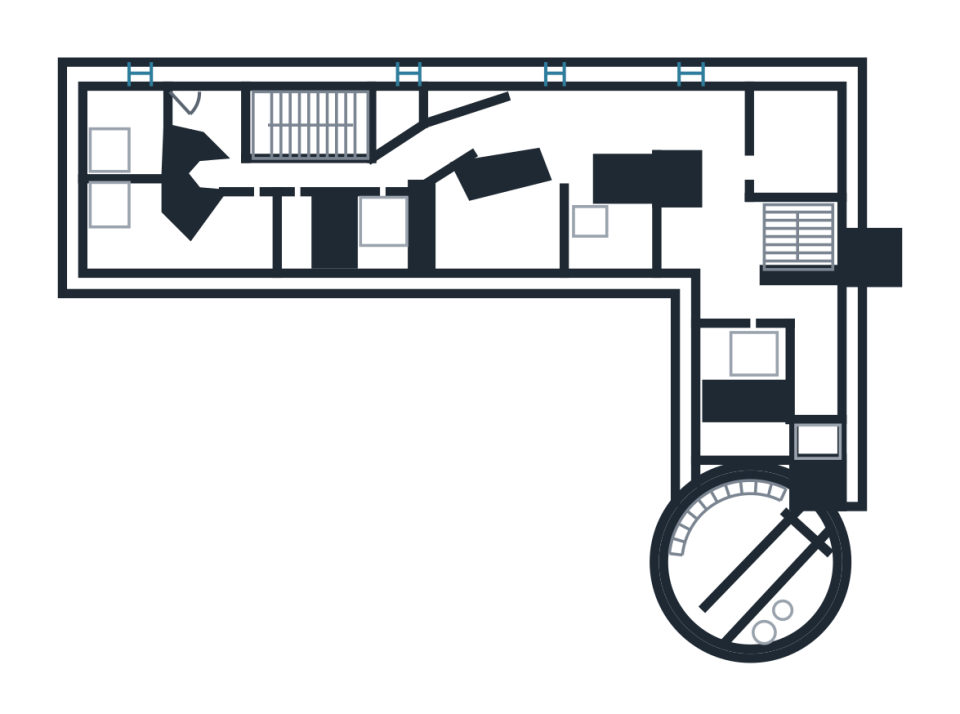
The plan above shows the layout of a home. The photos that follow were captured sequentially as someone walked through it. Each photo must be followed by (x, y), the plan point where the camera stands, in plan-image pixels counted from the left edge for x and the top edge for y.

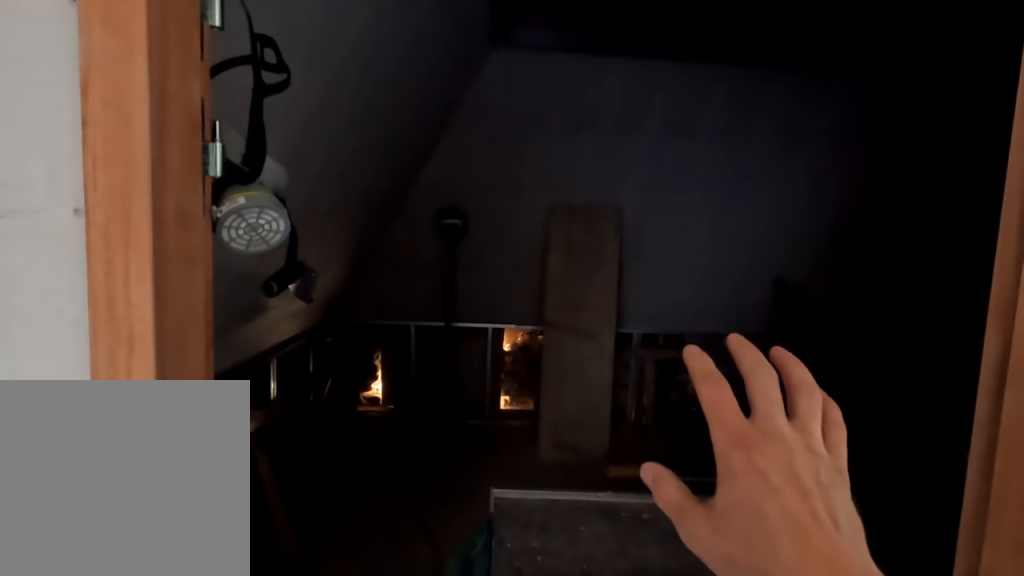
(736, 126)
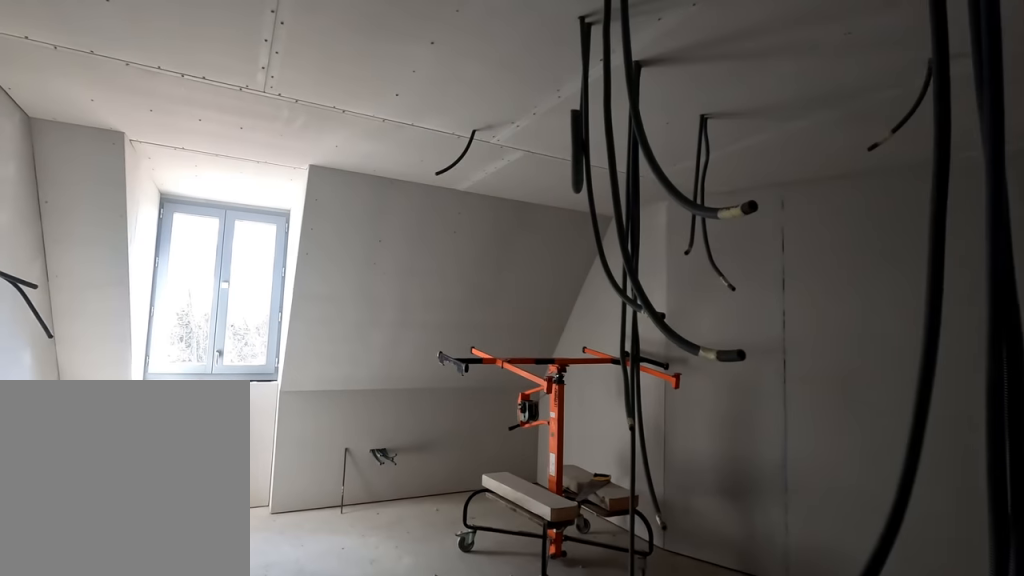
(630, 149)
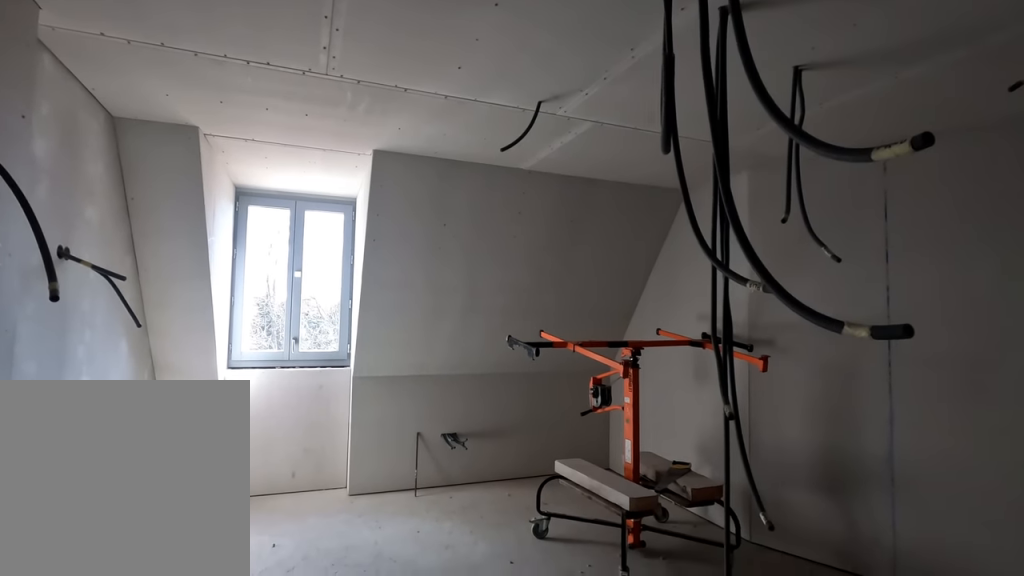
(630, 149)
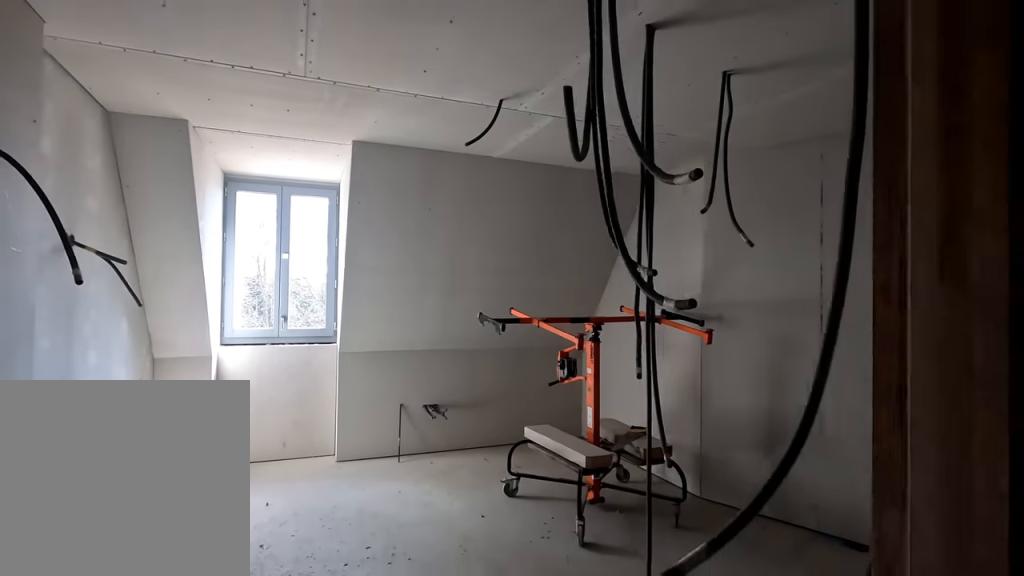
(629, 149)
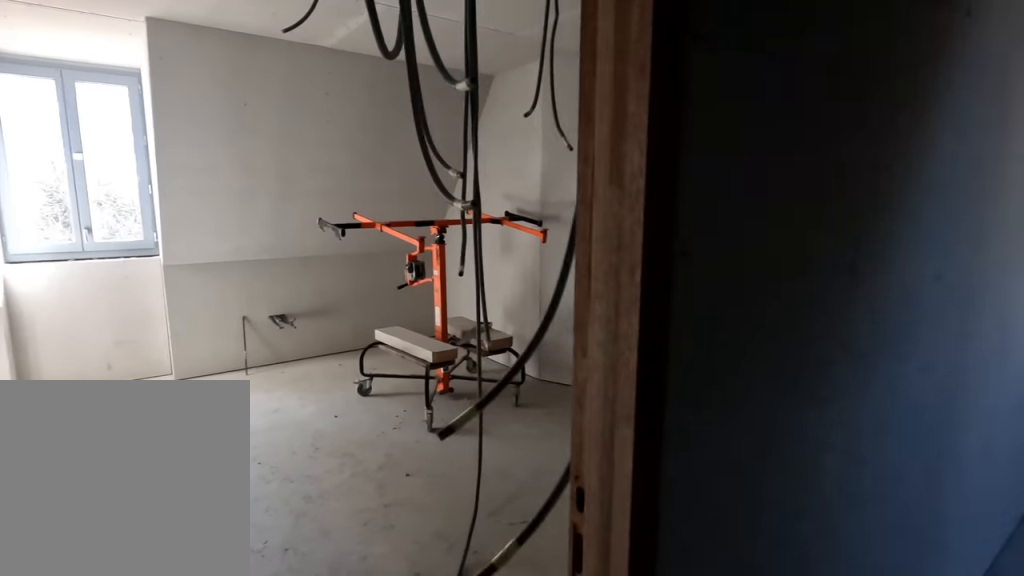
(627, 141)
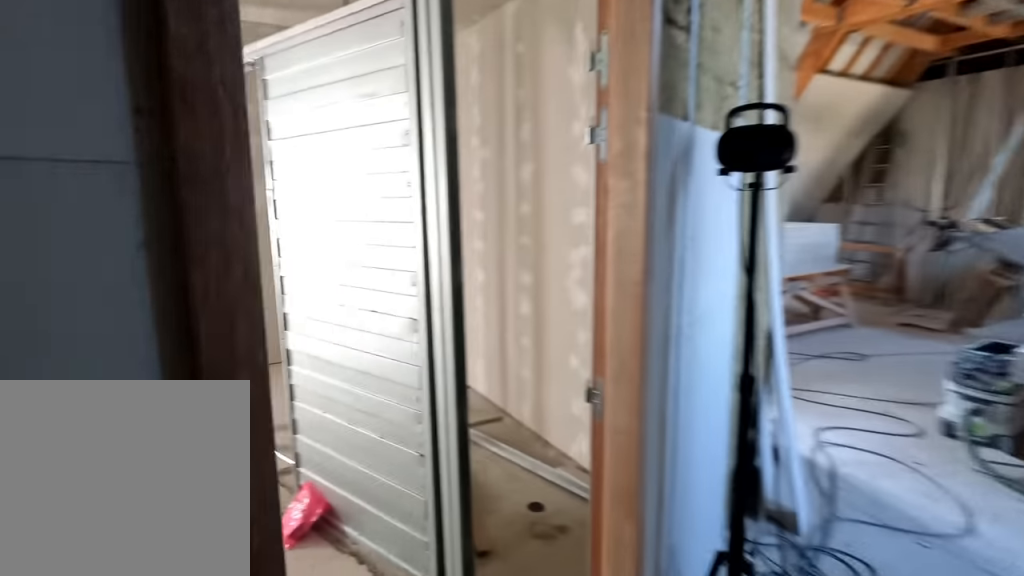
(462, 149)
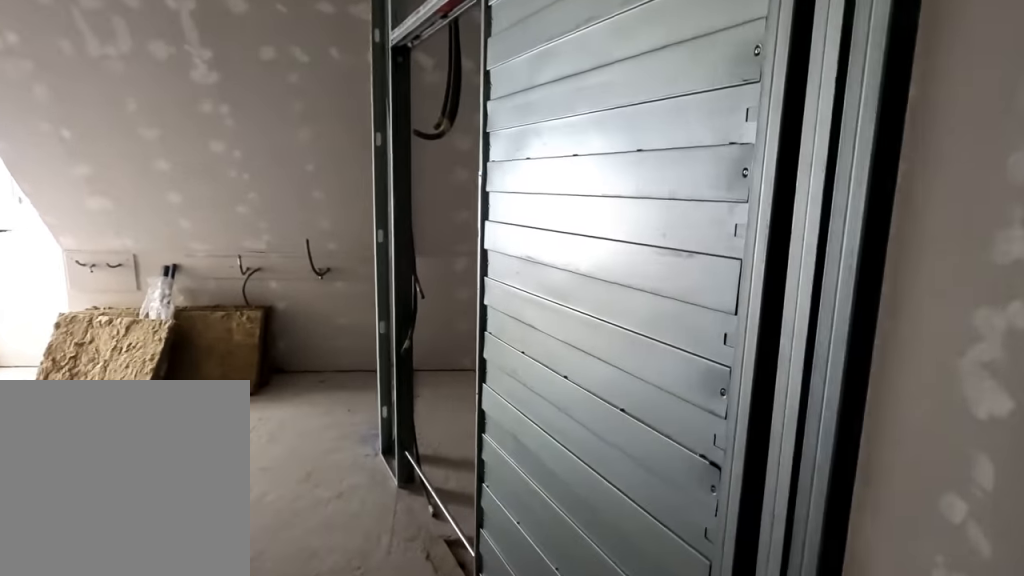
(479, 149)
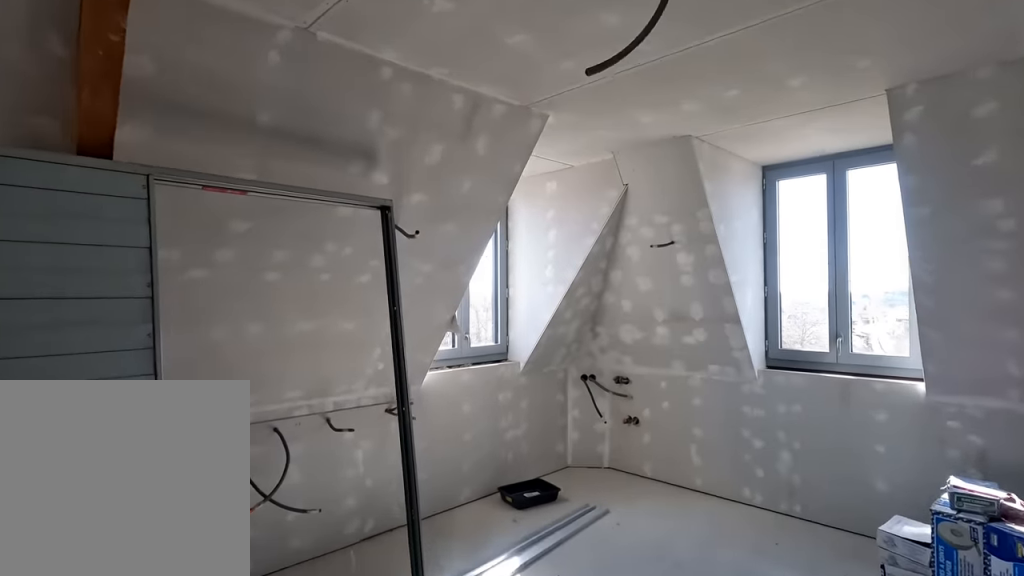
(164, 208)
